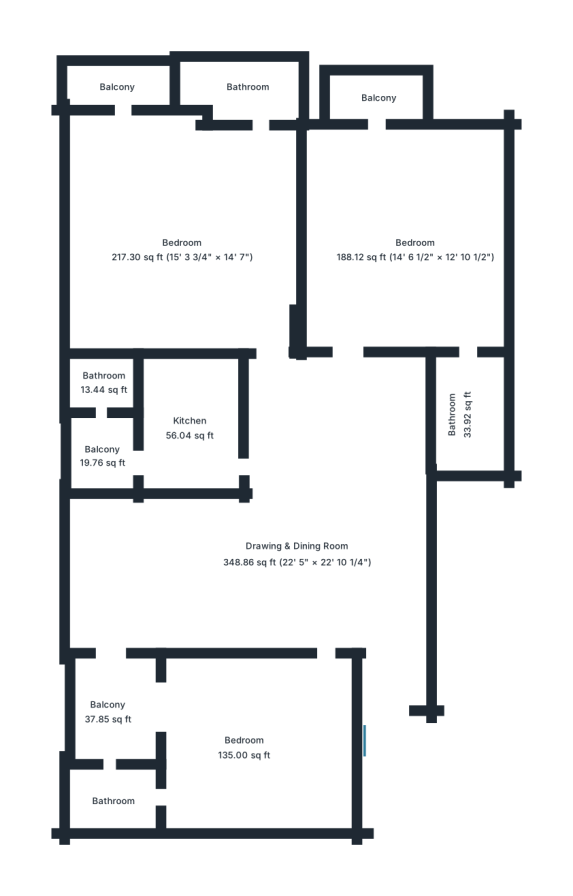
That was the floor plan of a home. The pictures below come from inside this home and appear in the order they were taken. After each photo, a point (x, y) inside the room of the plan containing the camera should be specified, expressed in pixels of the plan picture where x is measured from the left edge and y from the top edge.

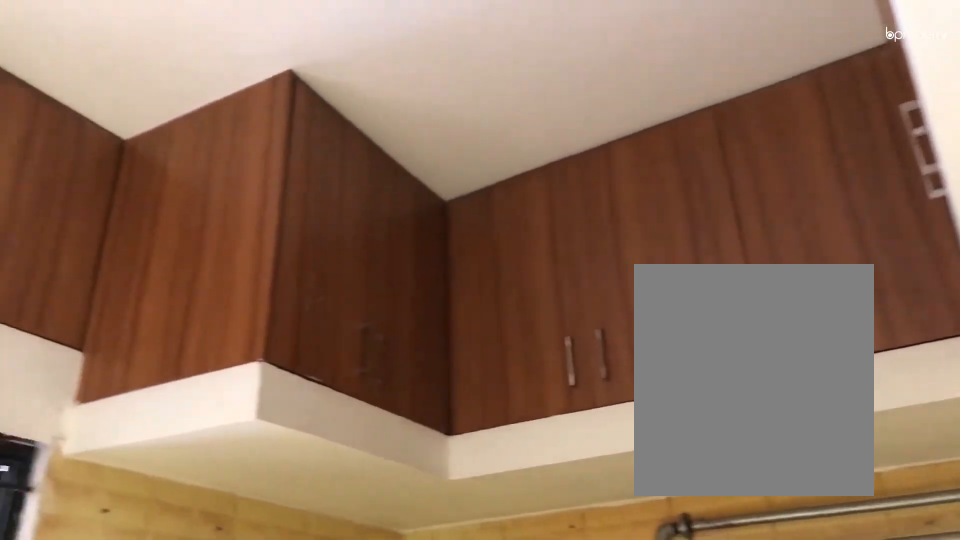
(188, 417)
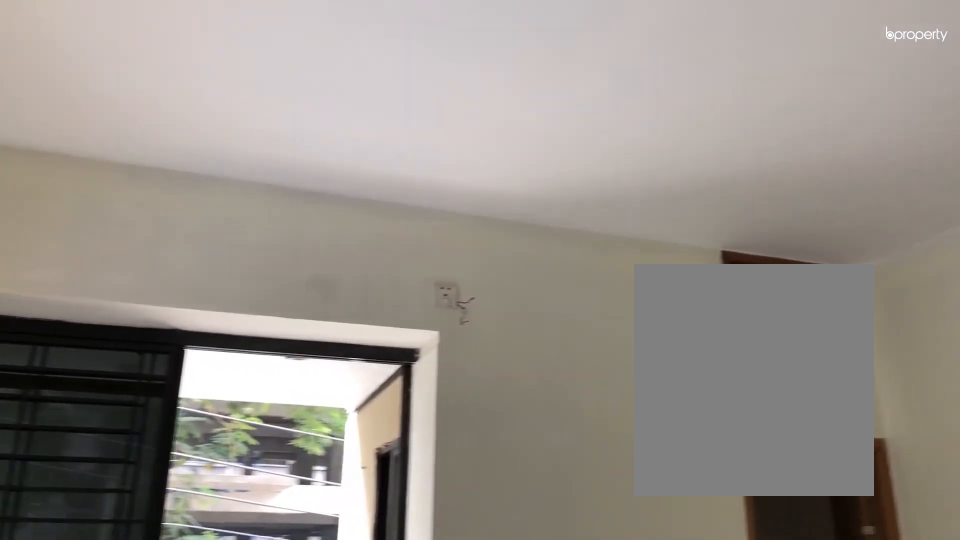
(180, 248)
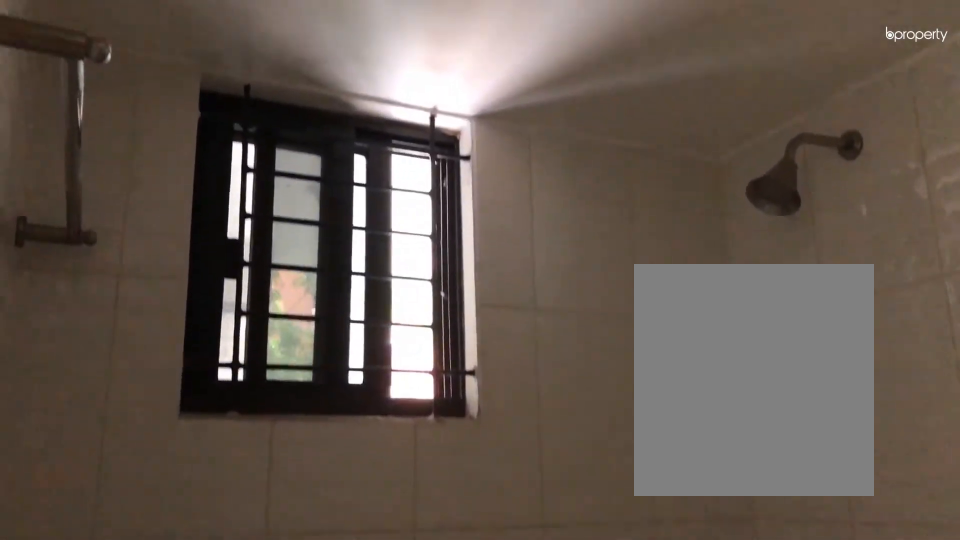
(248, 98)
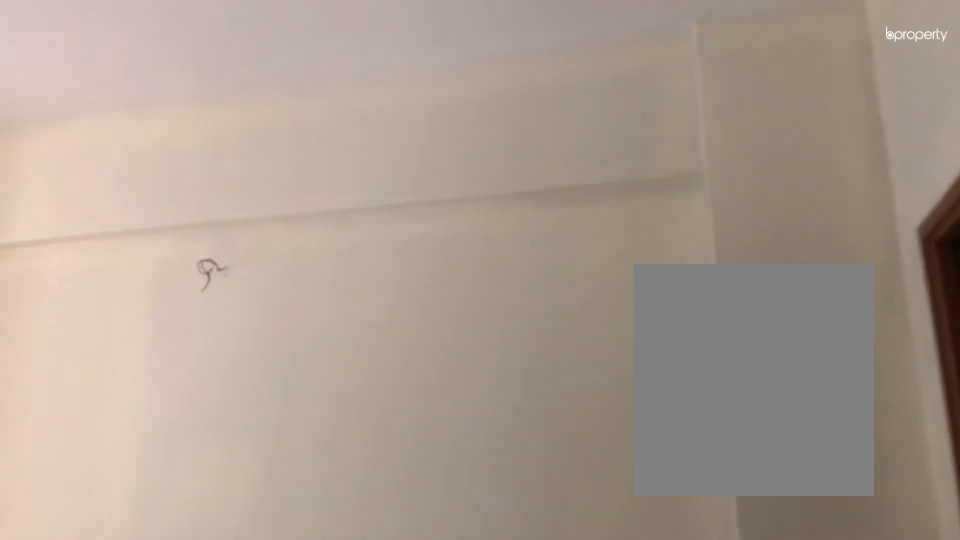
(415, 248)
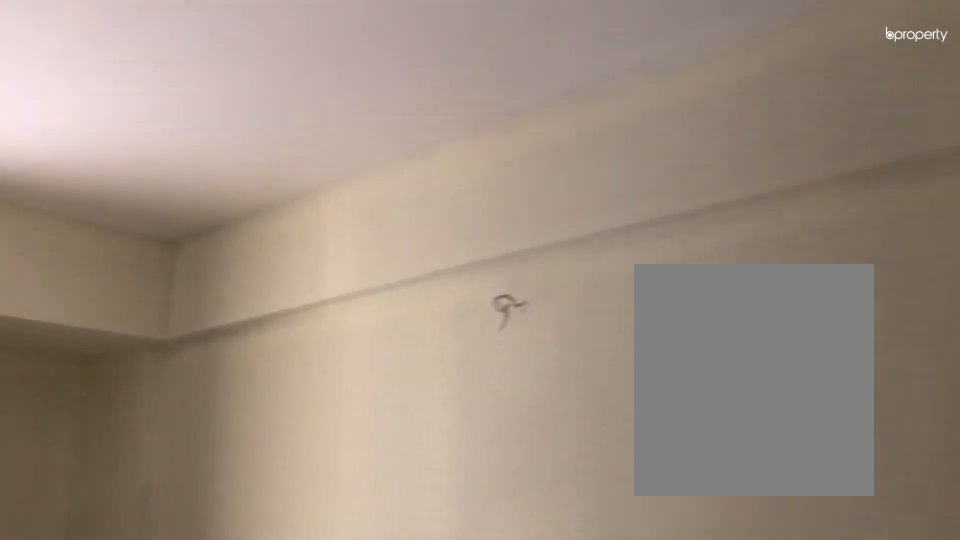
(415, 248)
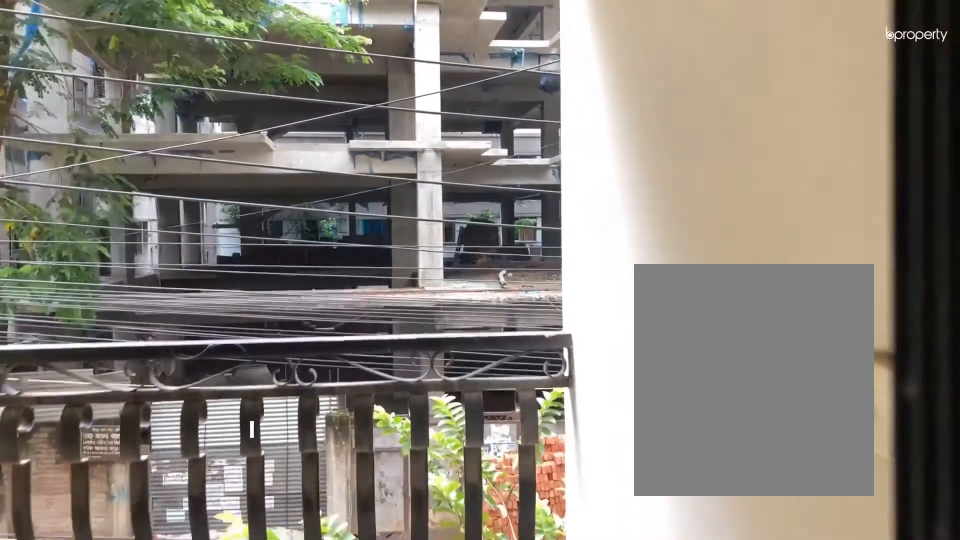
(382, 99)
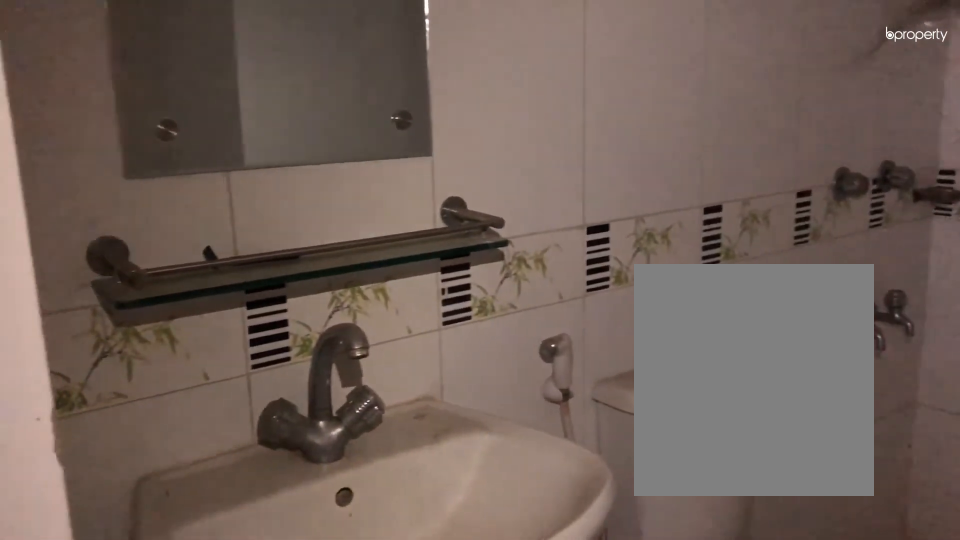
(469, 417)
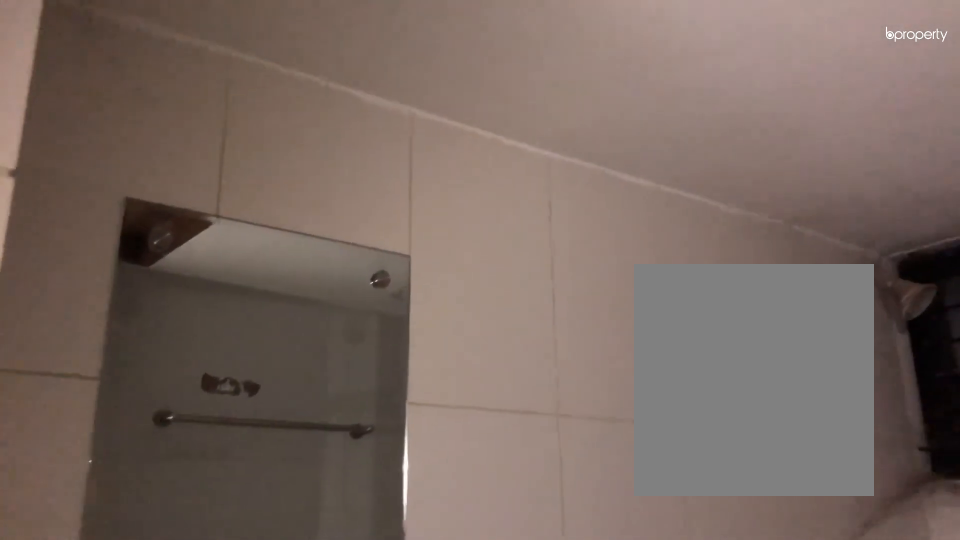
(469, 417)
